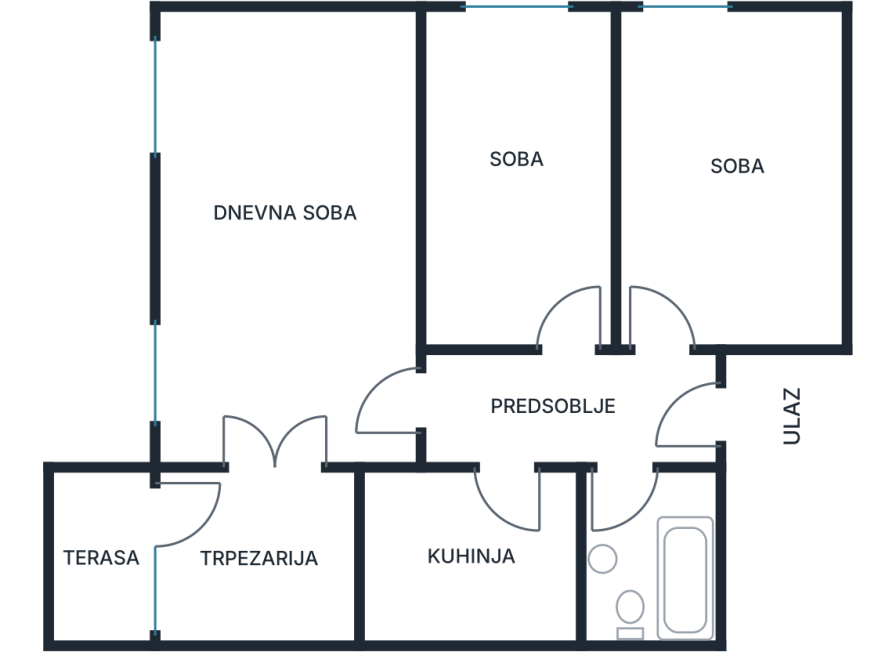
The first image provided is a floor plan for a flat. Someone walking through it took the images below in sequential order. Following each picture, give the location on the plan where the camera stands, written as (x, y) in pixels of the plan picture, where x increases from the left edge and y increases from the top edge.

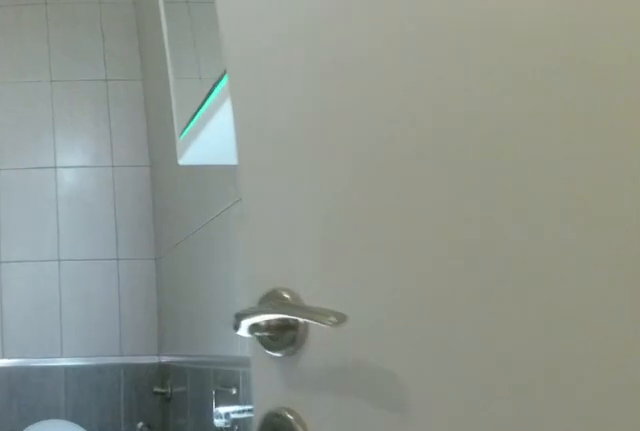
(613, 466)
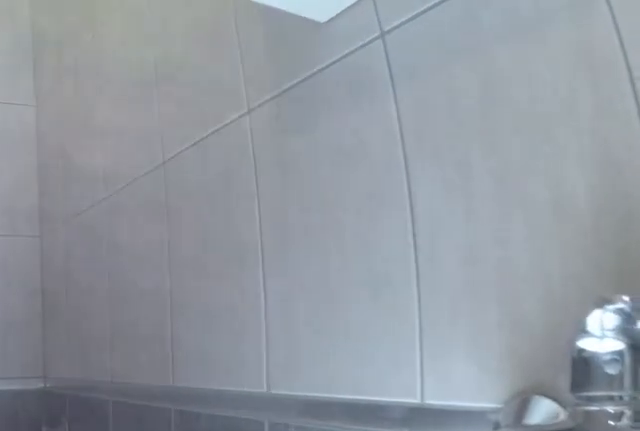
(615, 522)
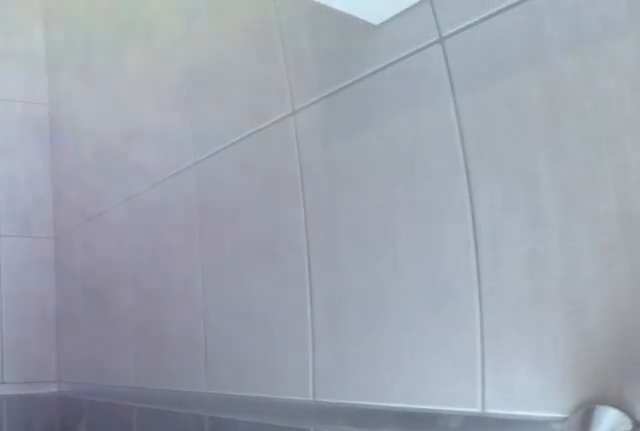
(615, 530)
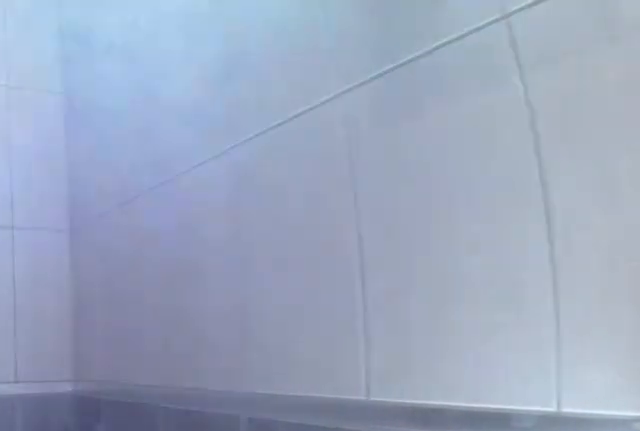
(615, 538)
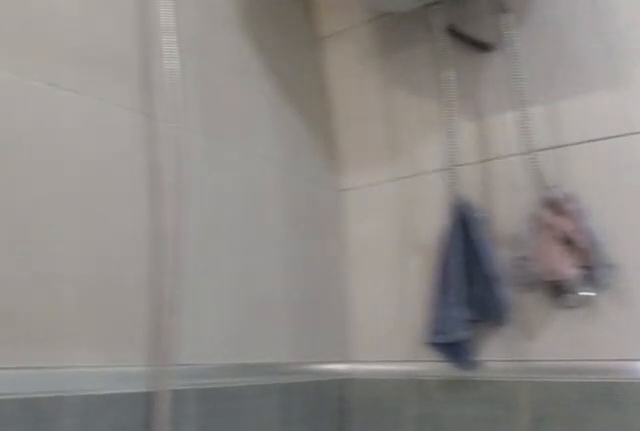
(594, 582)
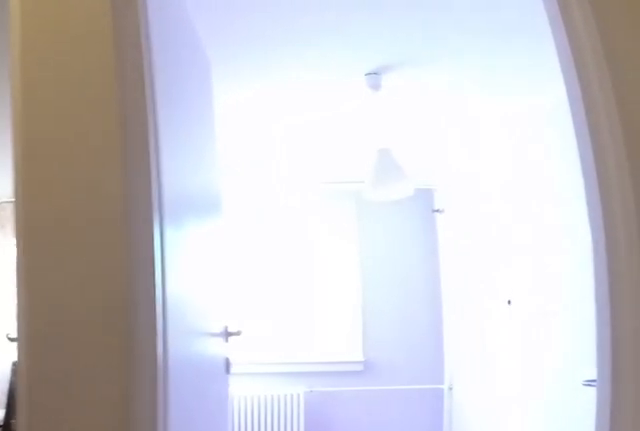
(617, 451)
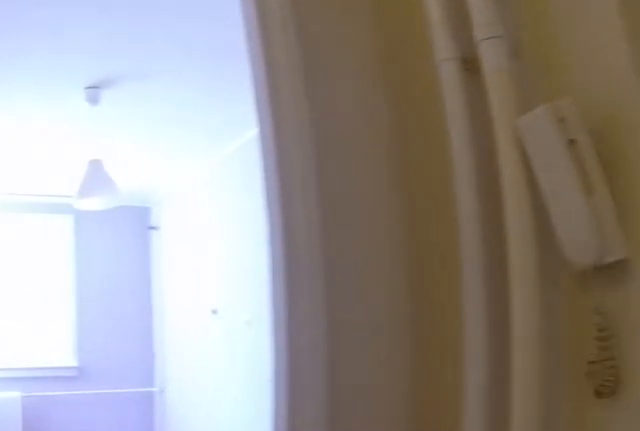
(612, 439)
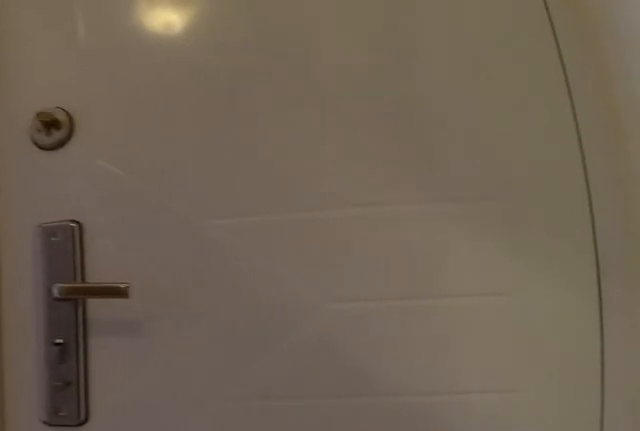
(623, 433)
